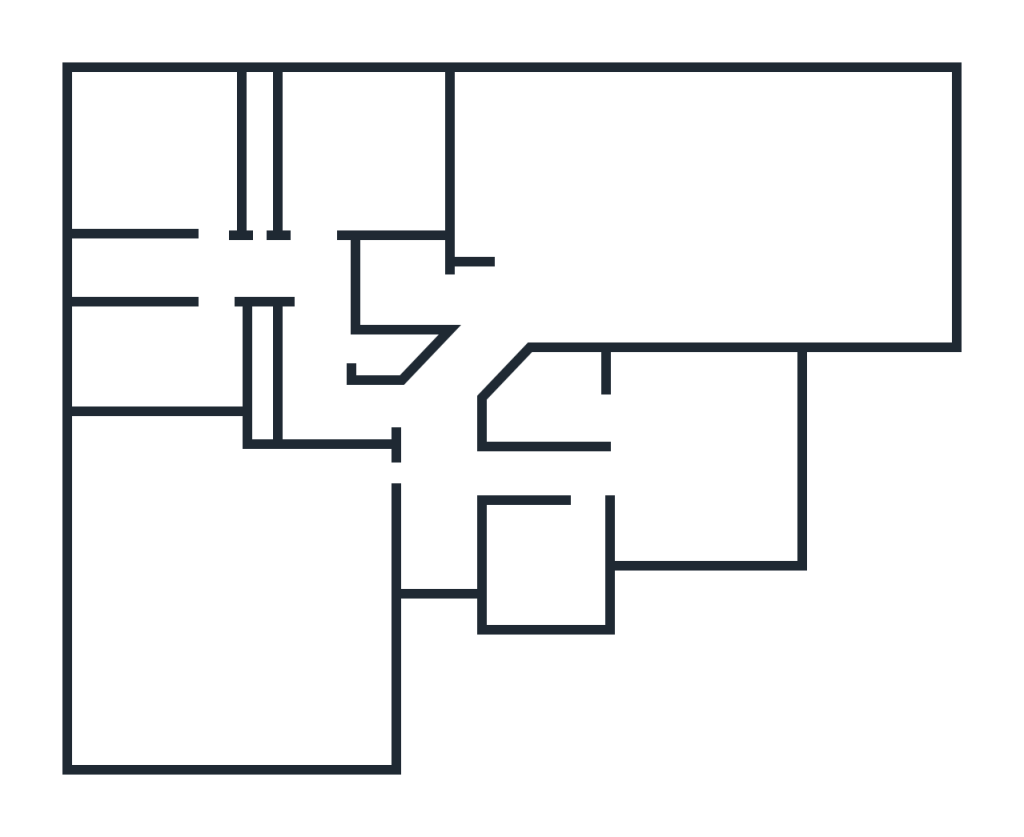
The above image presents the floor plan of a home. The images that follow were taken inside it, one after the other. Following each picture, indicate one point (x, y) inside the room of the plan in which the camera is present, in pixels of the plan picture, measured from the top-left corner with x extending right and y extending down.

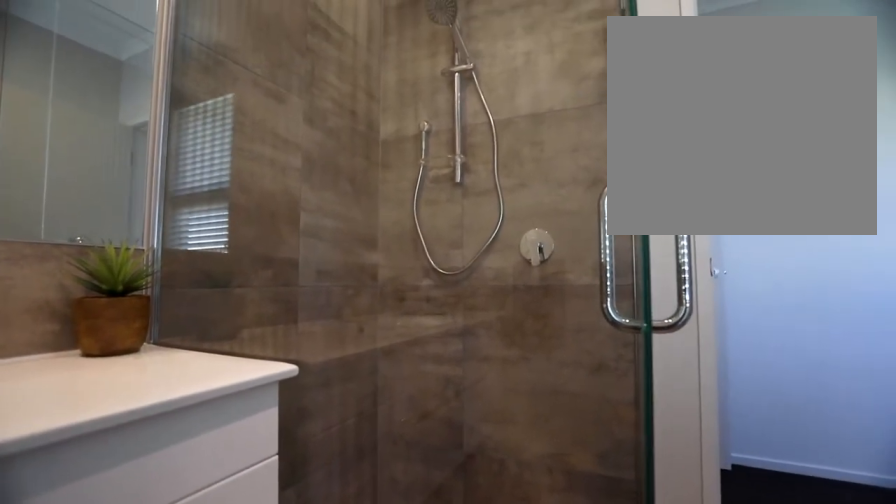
(544, 564)
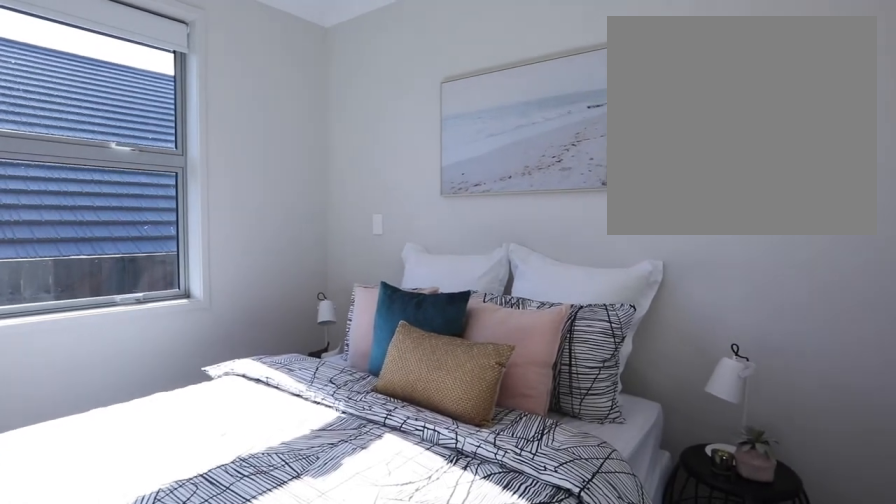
(365, 151)
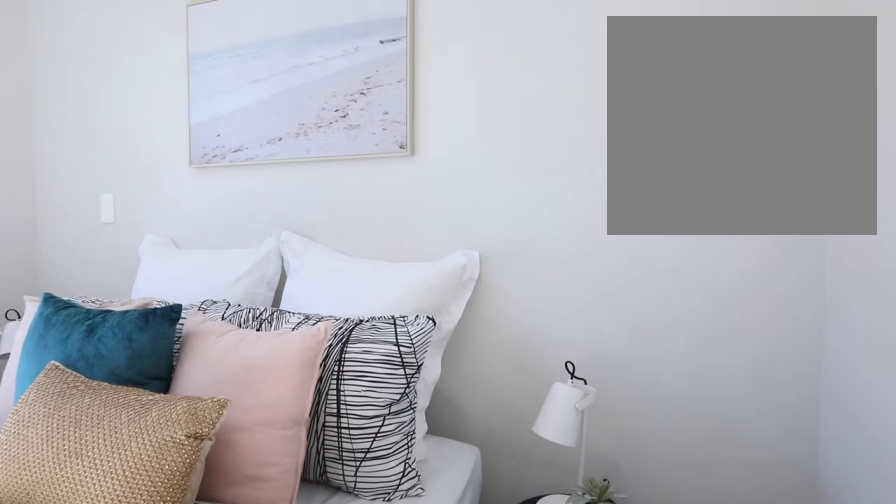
(365, 151)
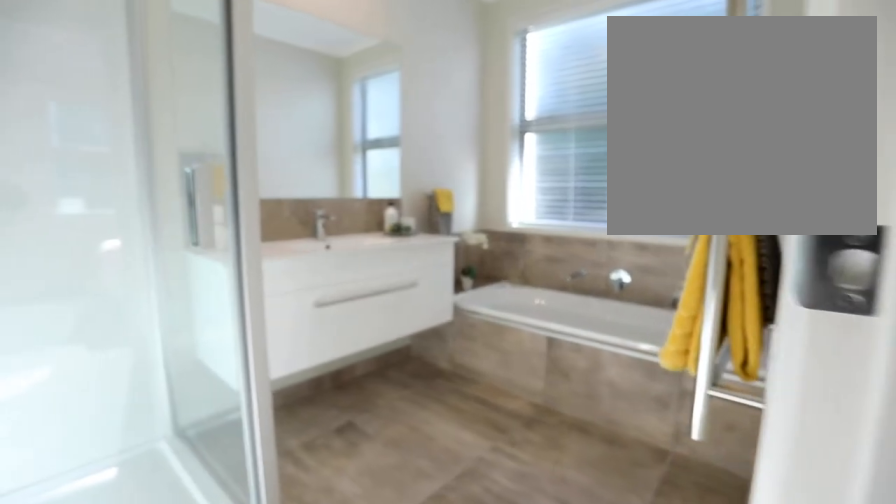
(156, 355)
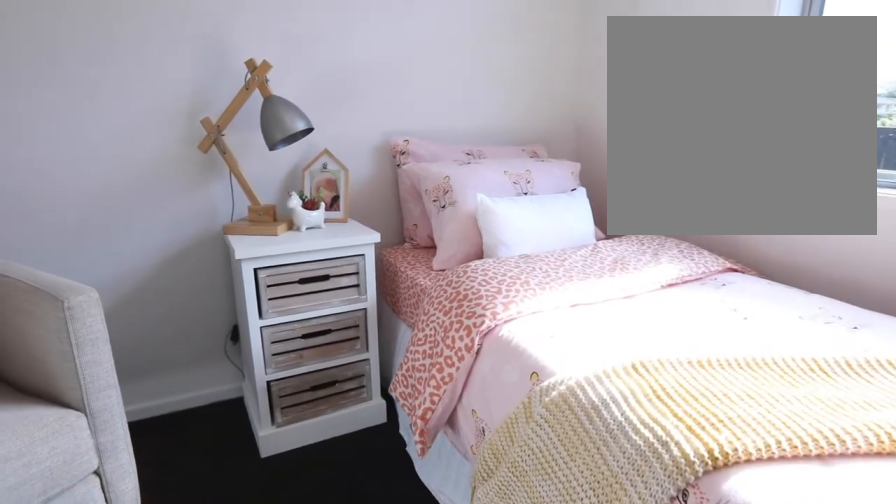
(156, 153)
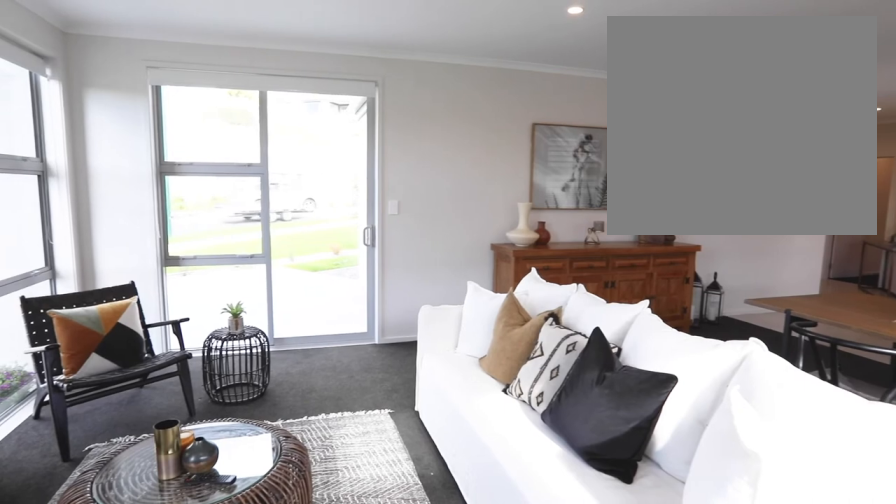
(724, 210)
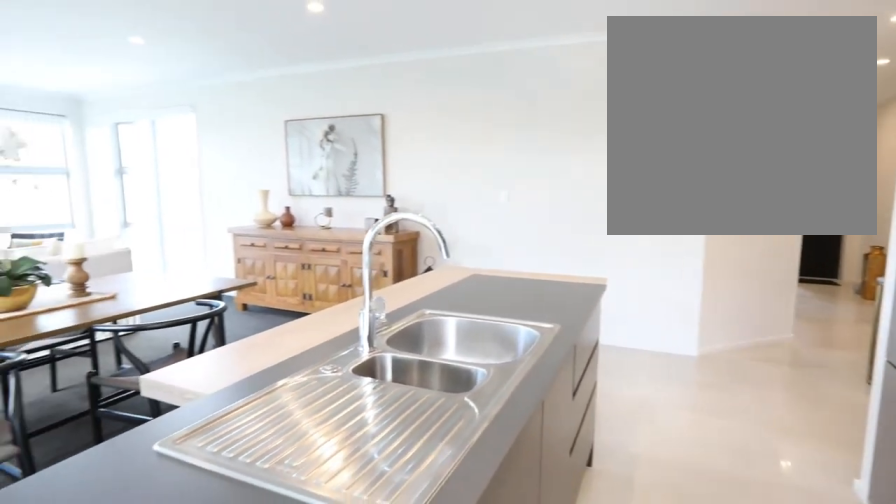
(724, 210)
